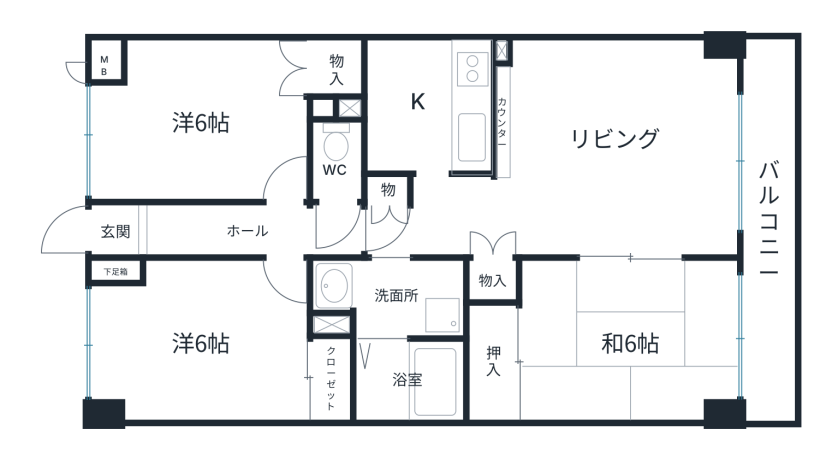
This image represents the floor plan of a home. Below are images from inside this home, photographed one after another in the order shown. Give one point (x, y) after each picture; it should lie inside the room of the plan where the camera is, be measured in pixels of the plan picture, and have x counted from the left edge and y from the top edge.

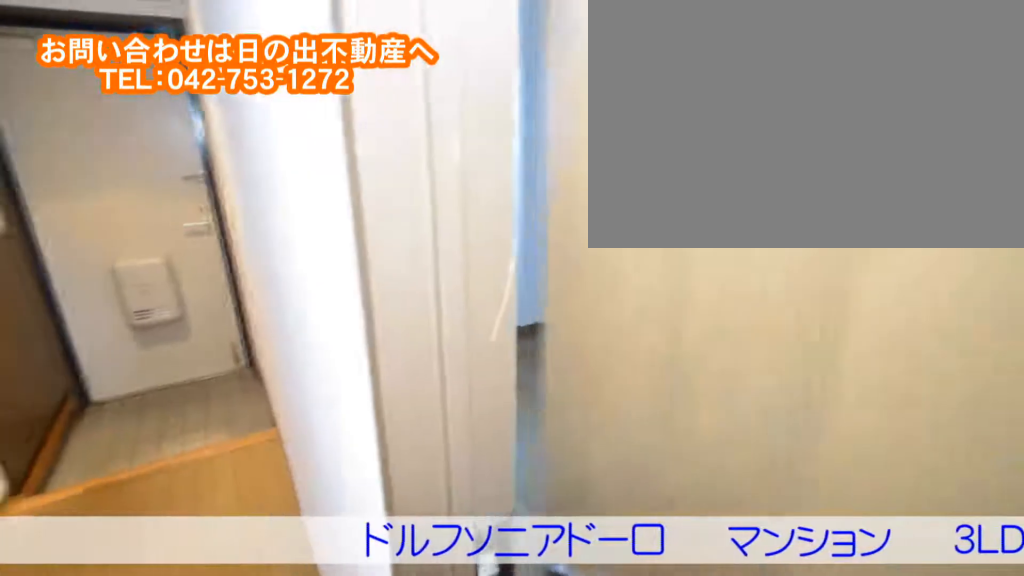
(143, 116)
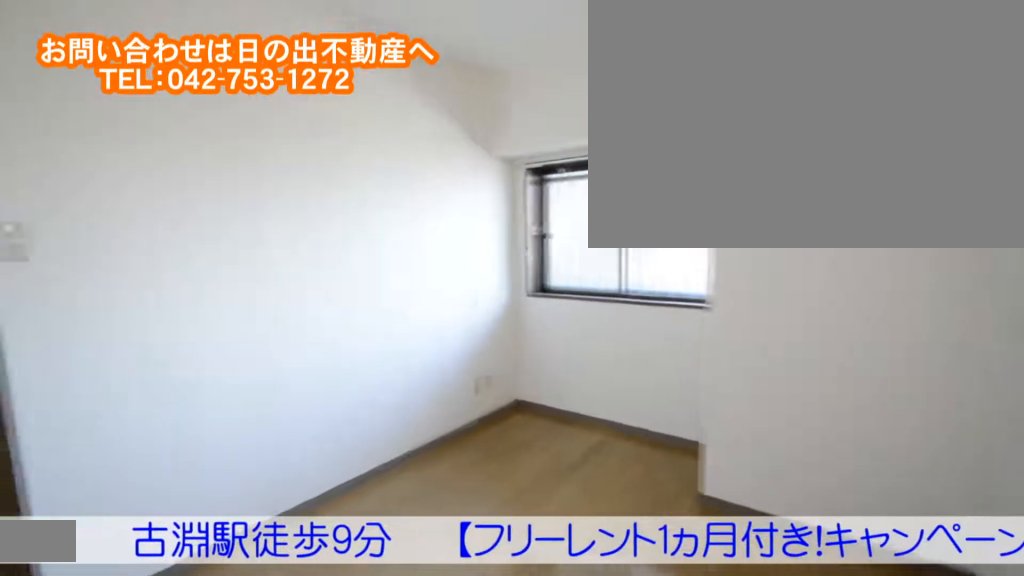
(143, 116)
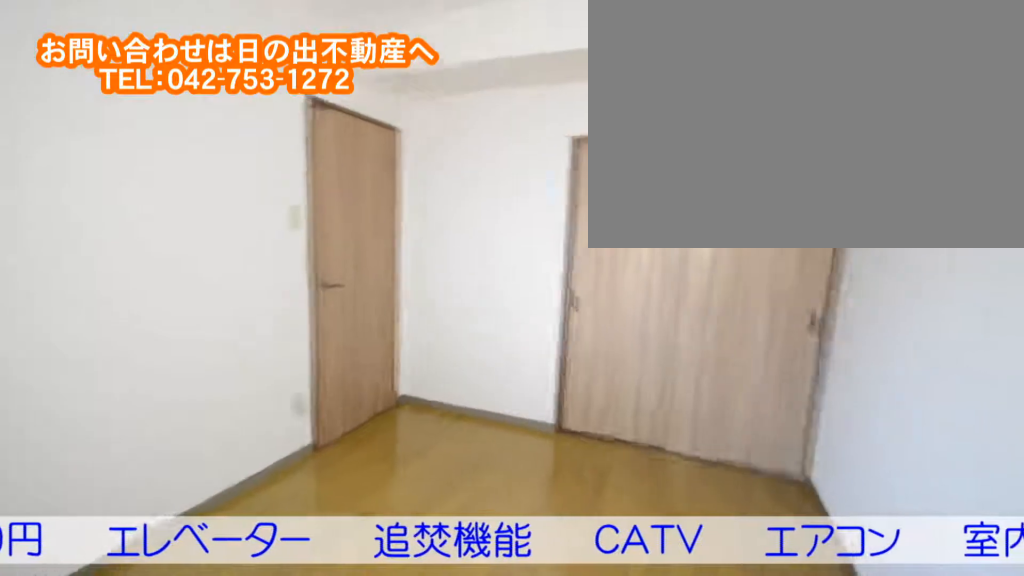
(154, 363)
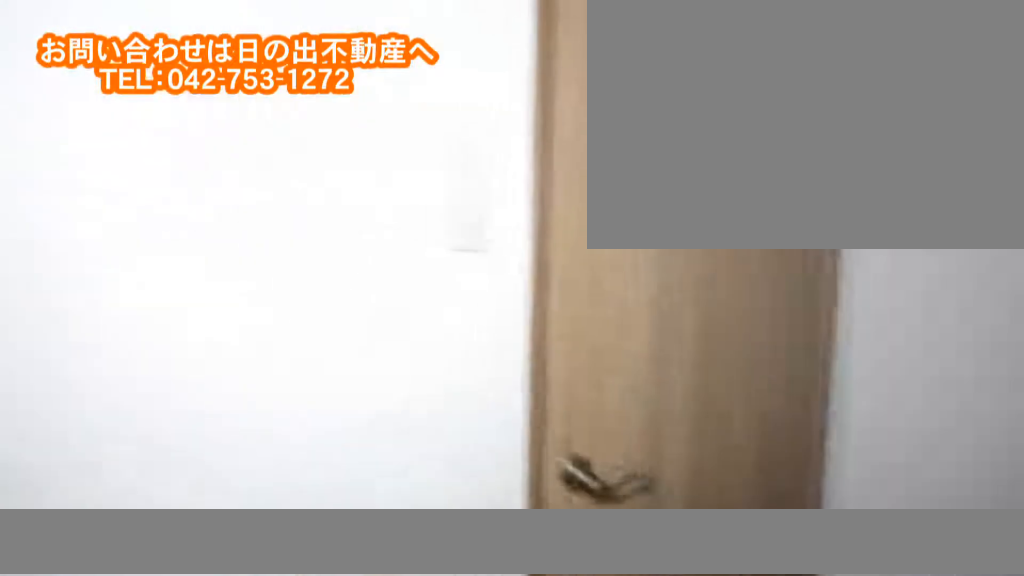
(154, 363)
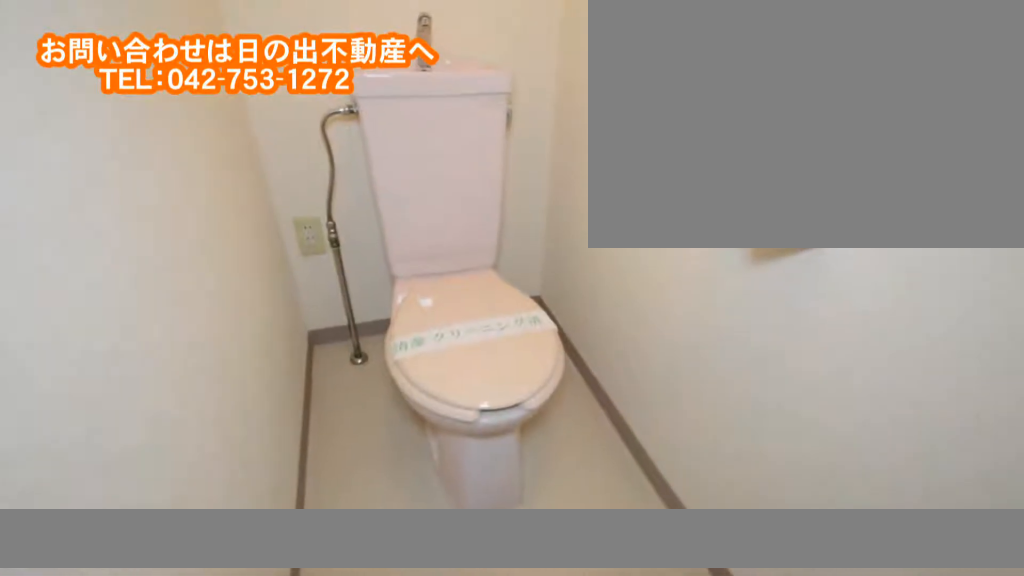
(337, 162)
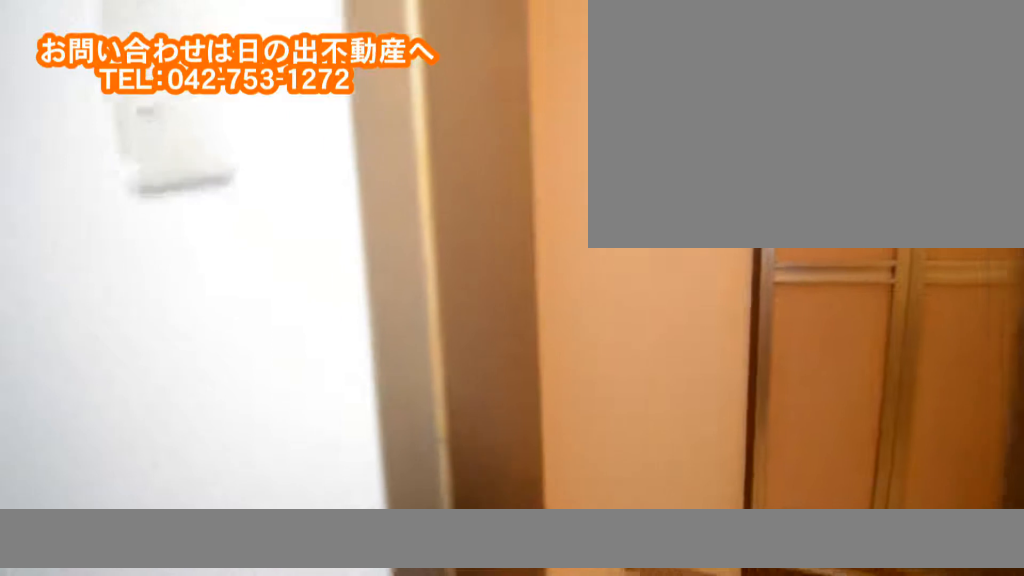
(419, 291)
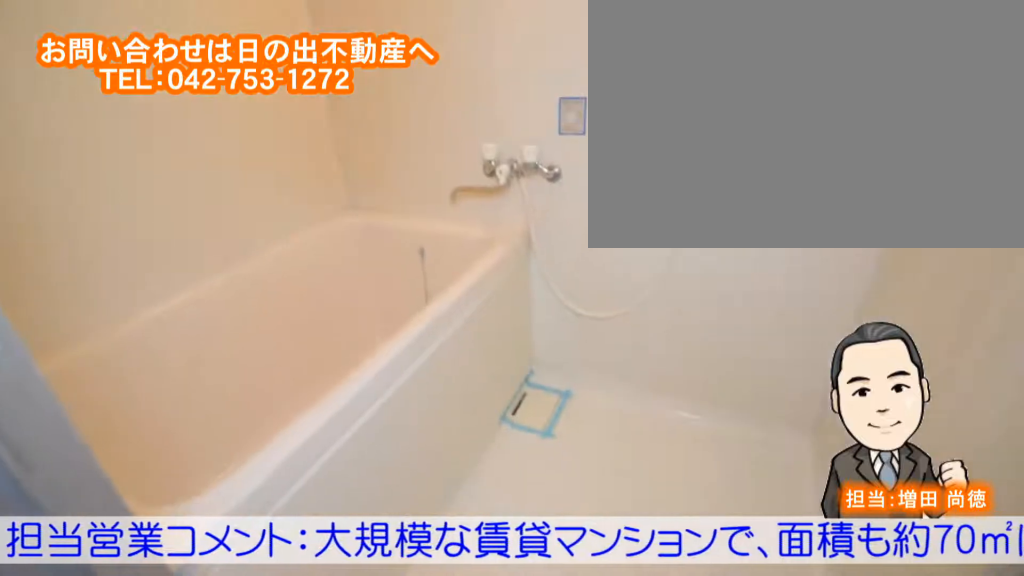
(409, 381)
